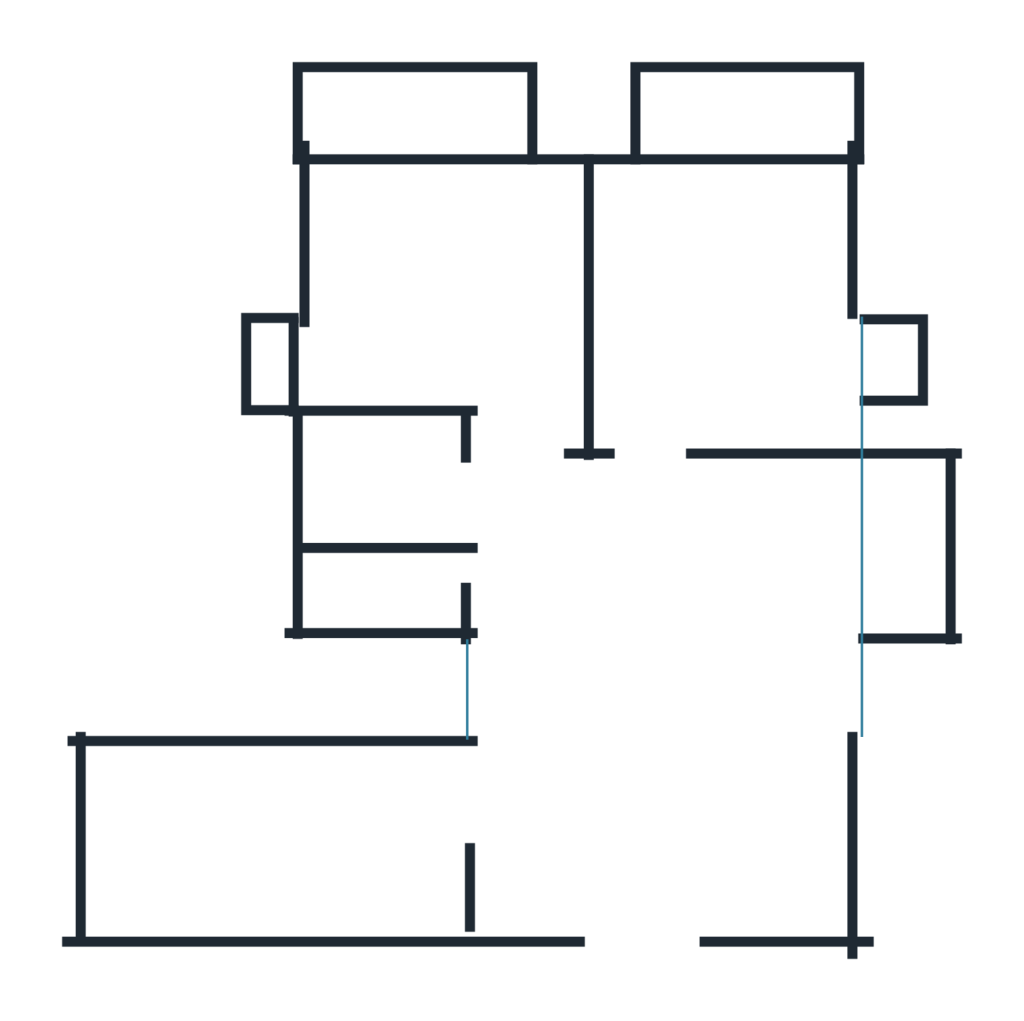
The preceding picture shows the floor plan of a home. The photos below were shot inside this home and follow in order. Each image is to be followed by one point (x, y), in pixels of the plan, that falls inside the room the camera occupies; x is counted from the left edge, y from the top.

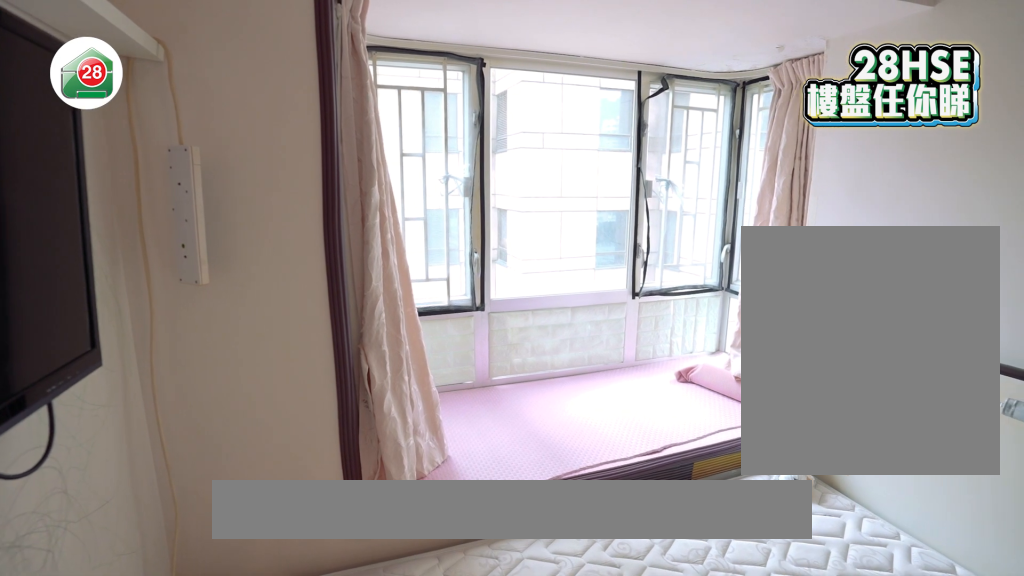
(725, 306)
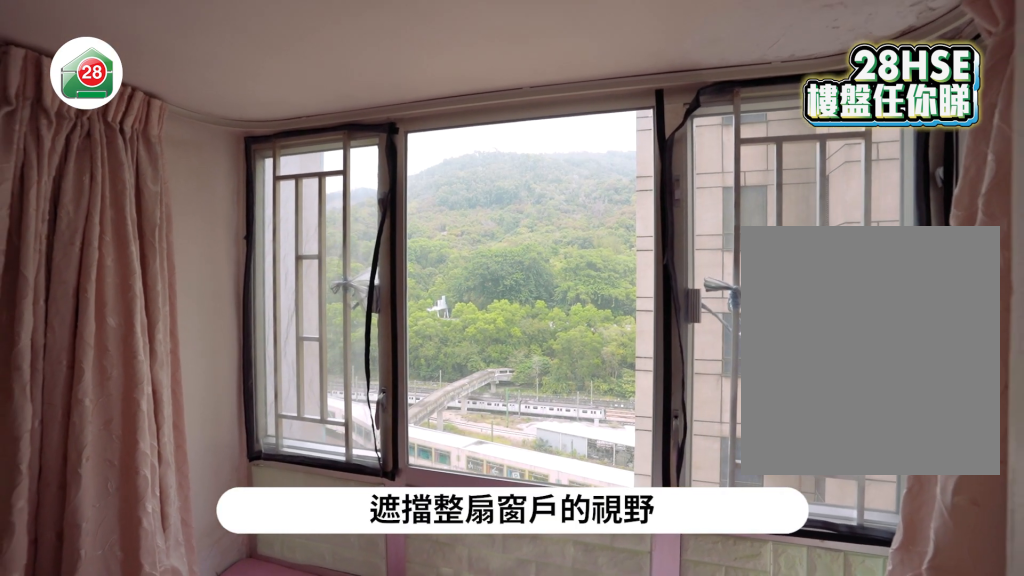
(725, 307)
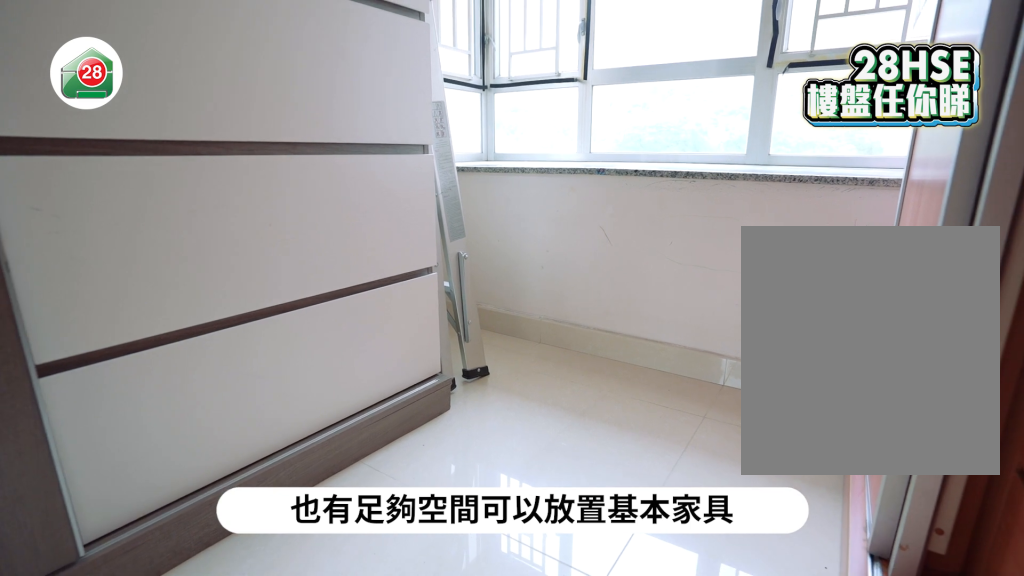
(449, 307)
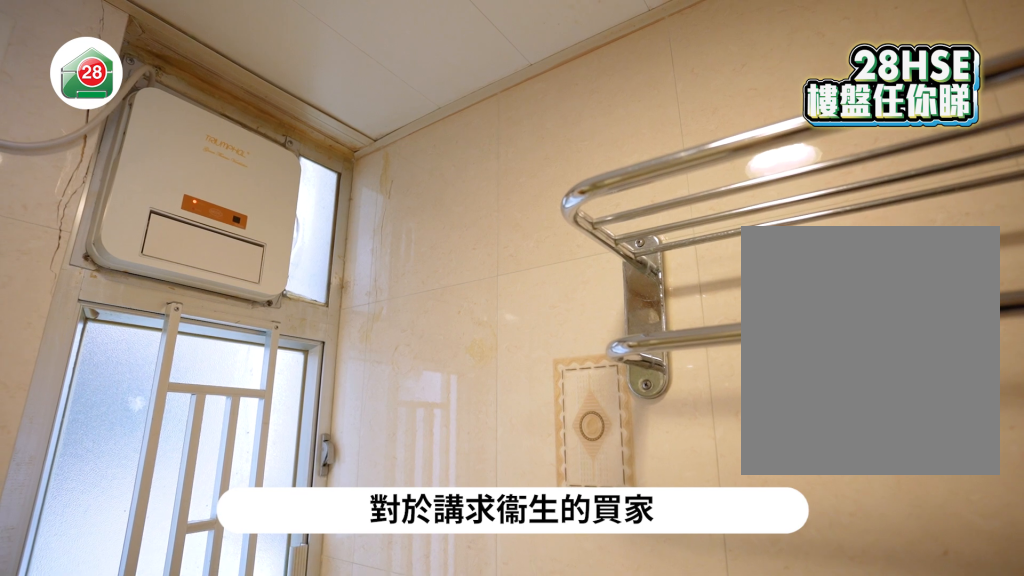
(380, 517)
